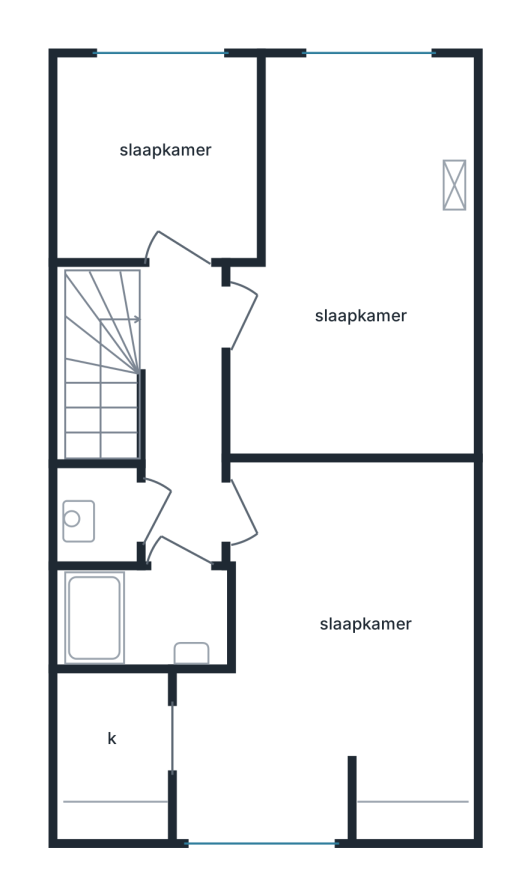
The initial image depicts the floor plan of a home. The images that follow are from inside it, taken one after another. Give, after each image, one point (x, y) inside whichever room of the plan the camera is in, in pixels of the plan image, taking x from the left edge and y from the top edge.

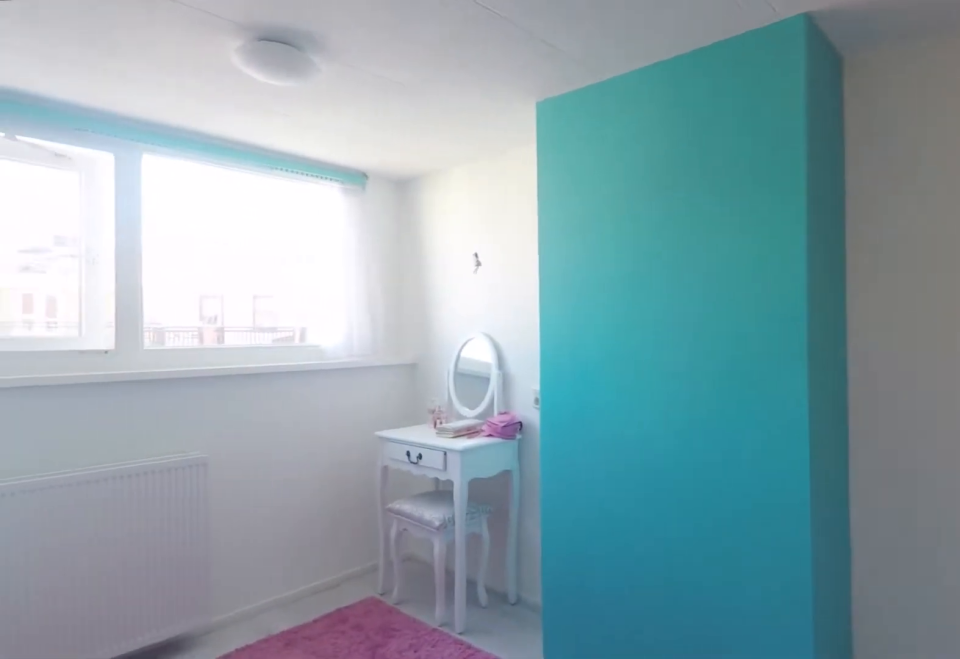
(358, 267)
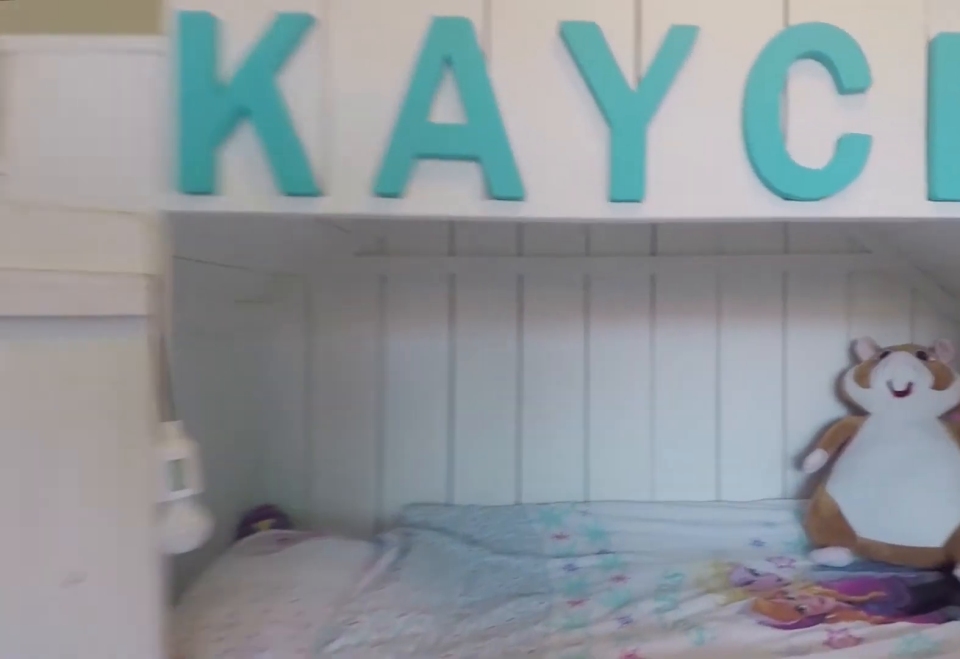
(358, 267)
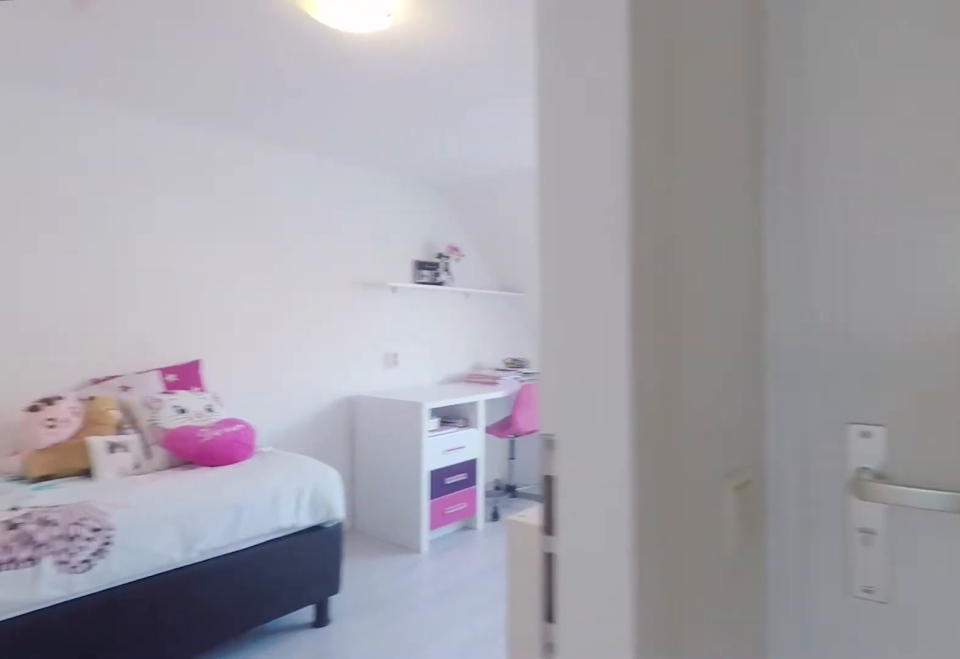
(182, 416)
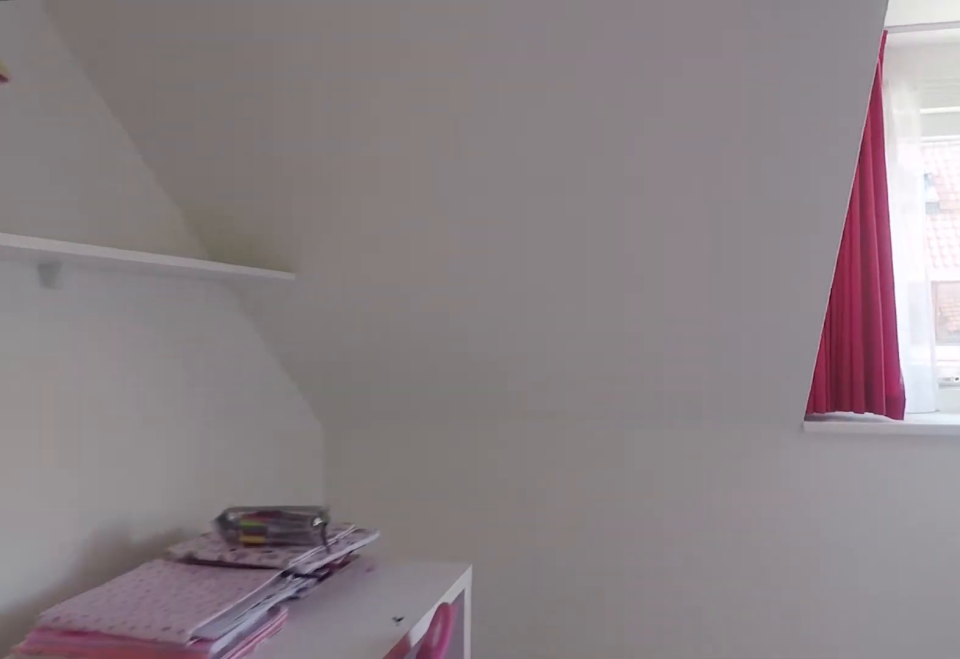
(334, 651)
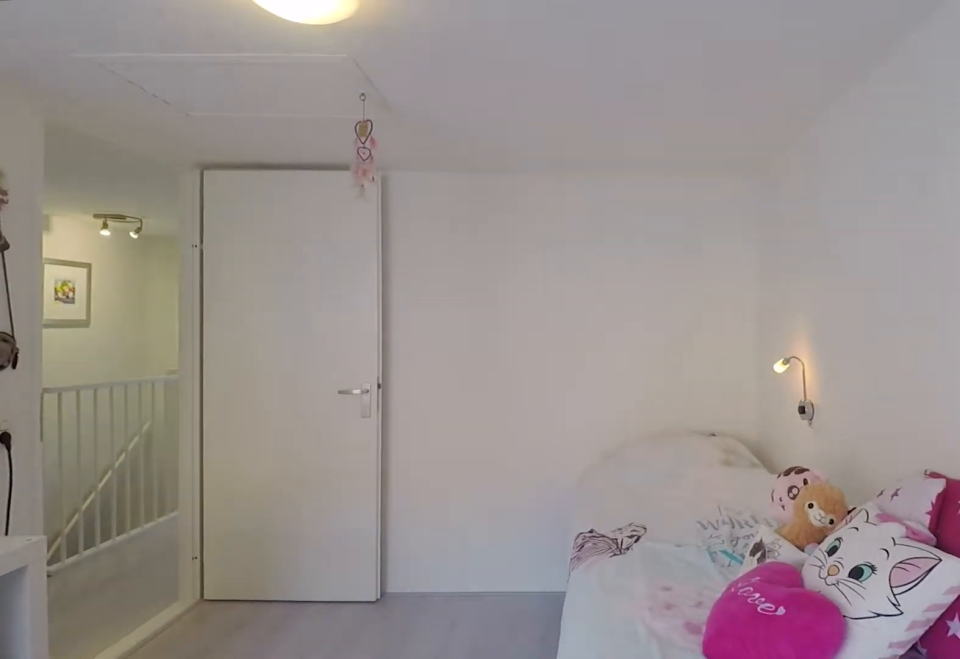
(334, 651)
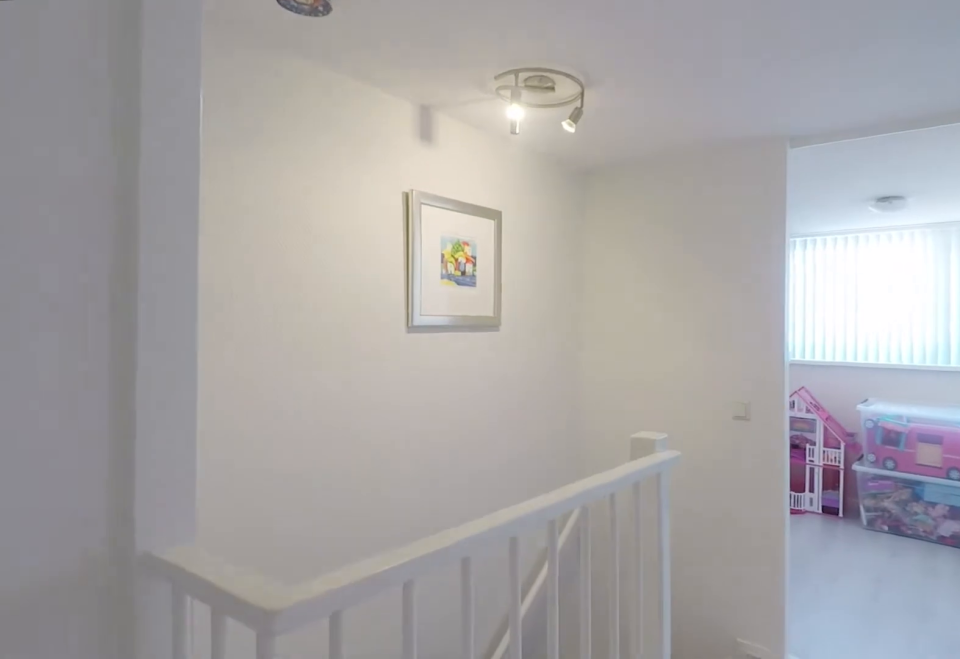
(182, 416)
